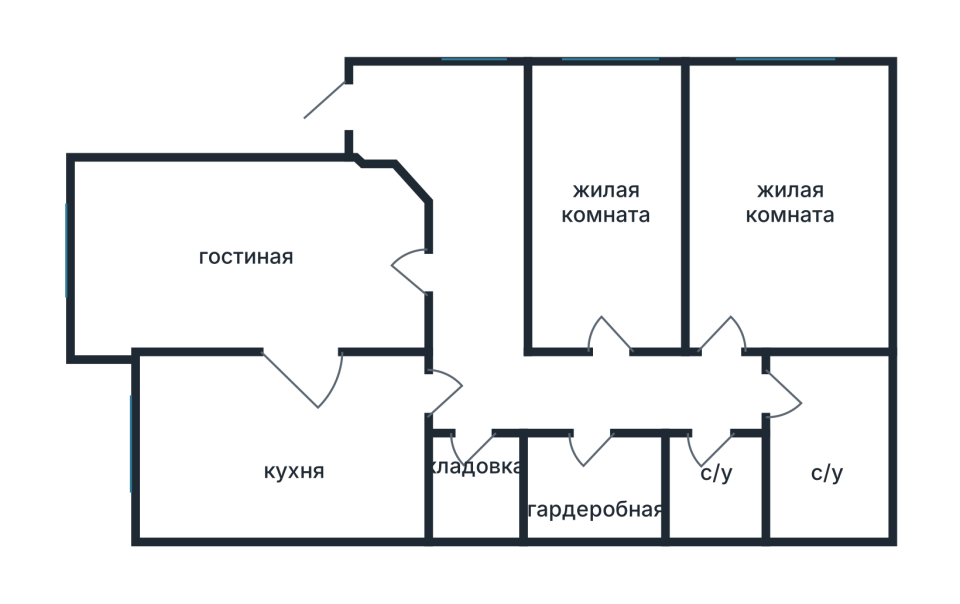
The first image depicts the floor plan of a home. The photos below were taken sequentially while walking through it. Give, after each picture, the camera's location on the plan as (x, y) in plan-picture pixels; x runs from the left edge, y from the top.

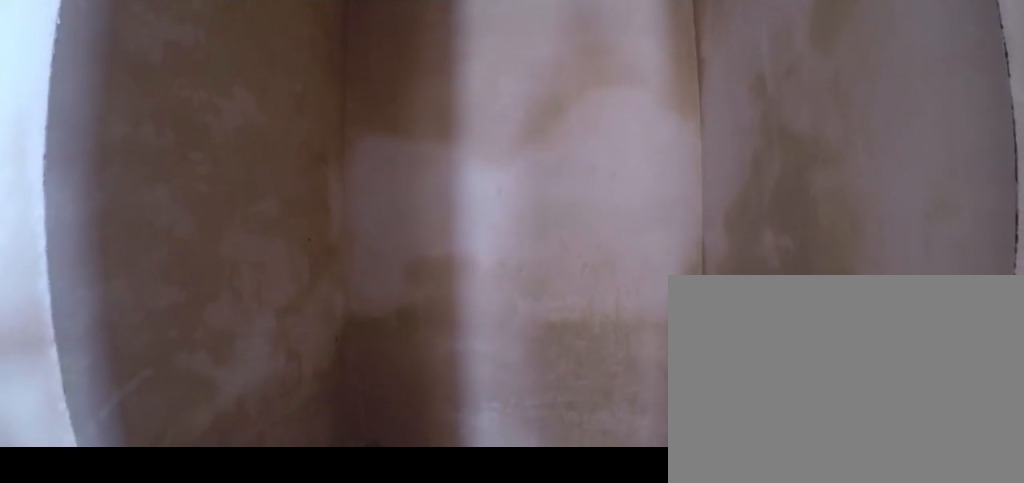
(475, 424)
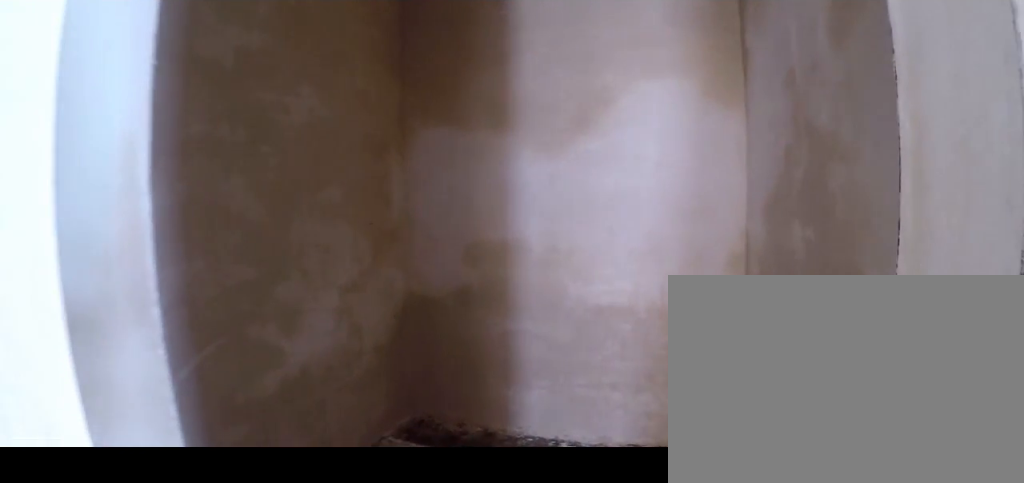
(485, 408)
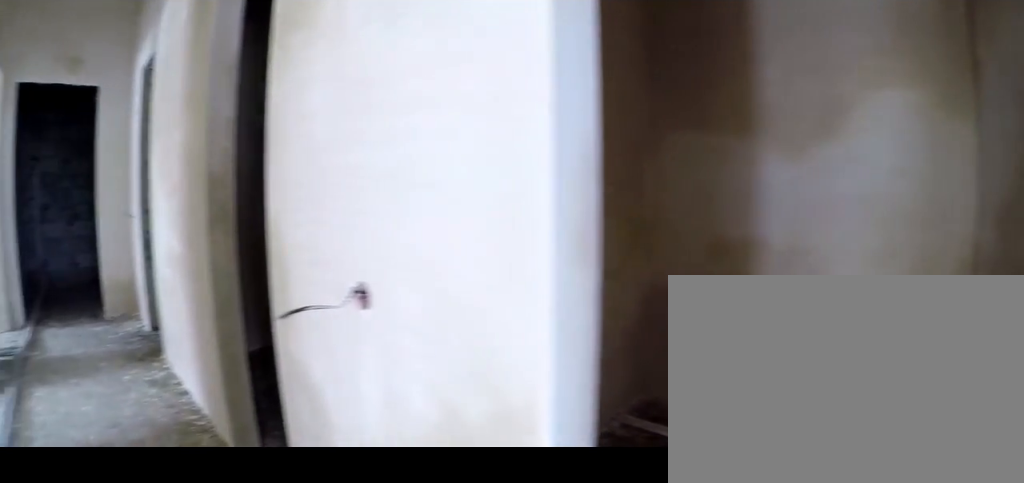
(514, 393)
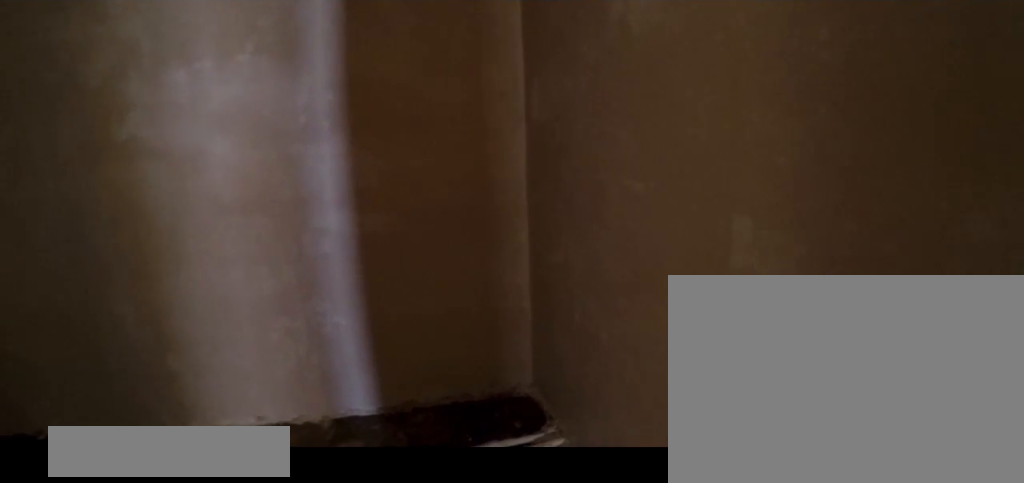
(591, 510)
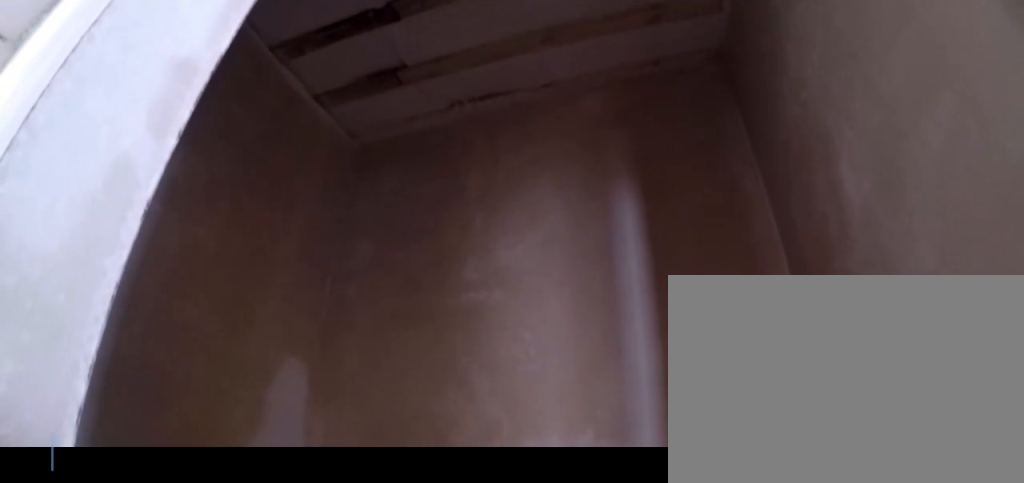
(593, 424)
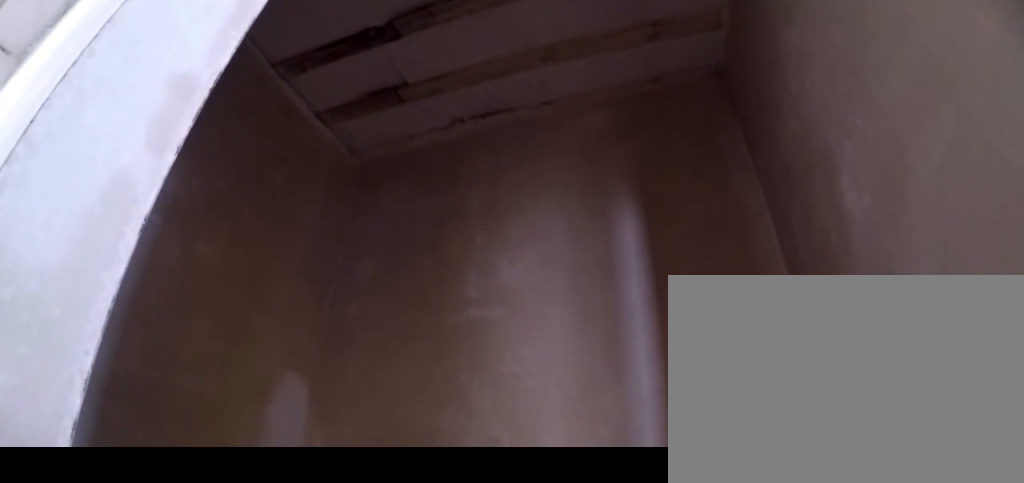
(593, 423)
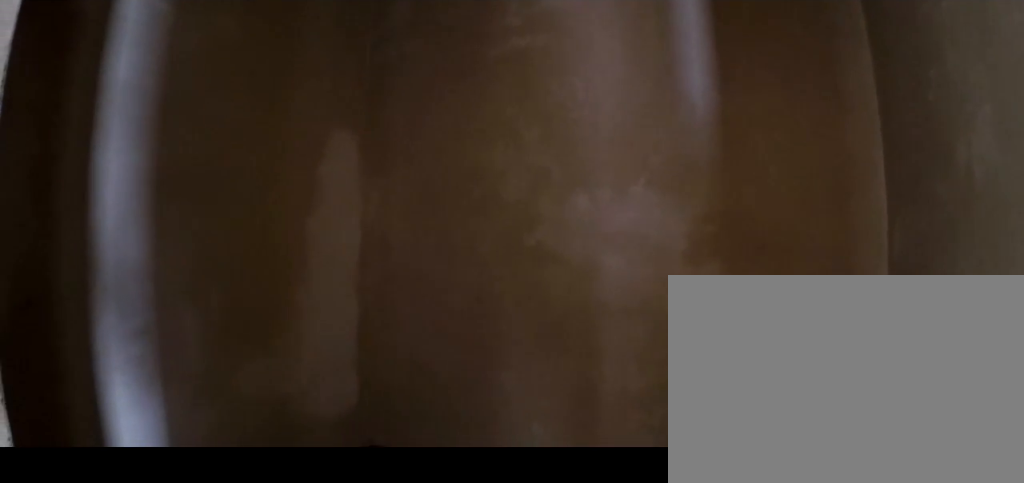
(593, 424)
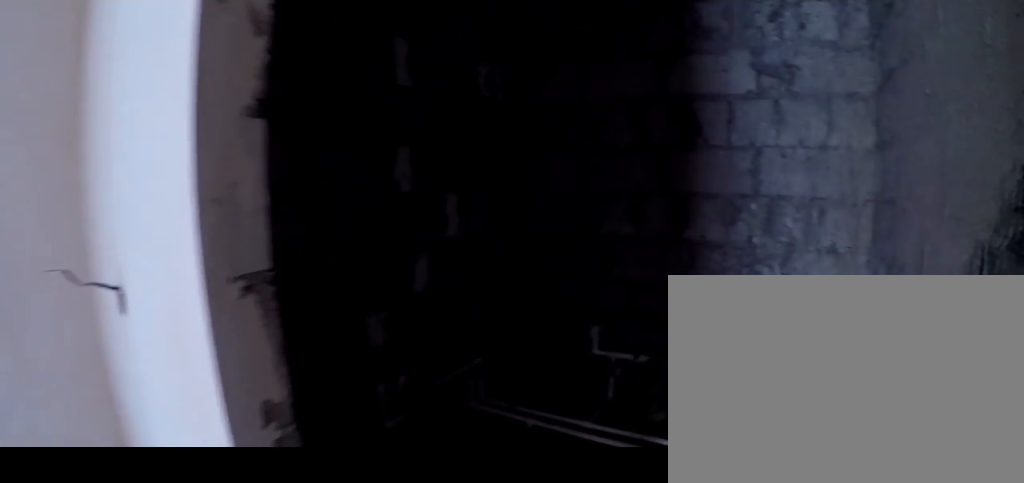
(694, 403)
